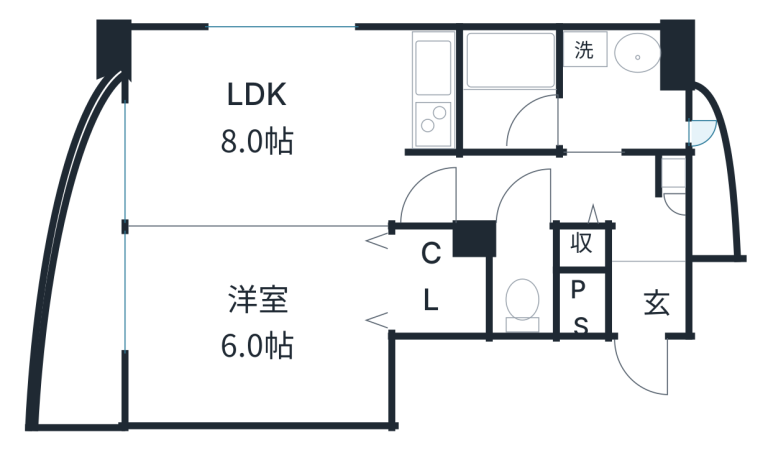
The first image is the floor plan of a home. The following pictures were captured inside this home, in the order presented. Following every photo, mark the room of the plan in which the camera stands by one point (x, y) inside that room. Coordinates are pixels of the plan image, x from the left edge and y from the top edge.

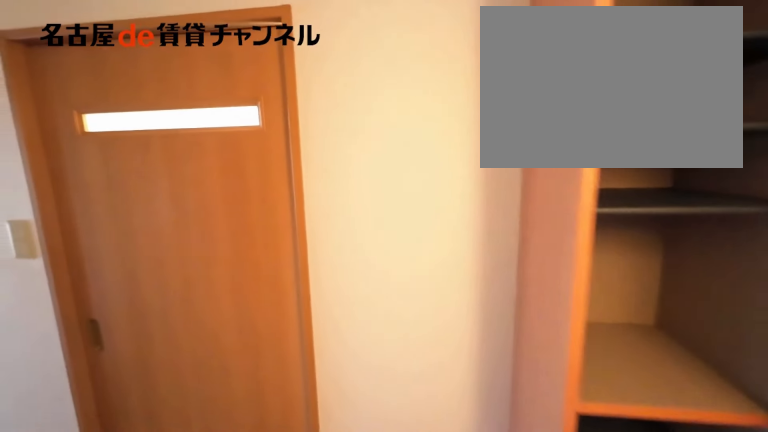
(673, 172)
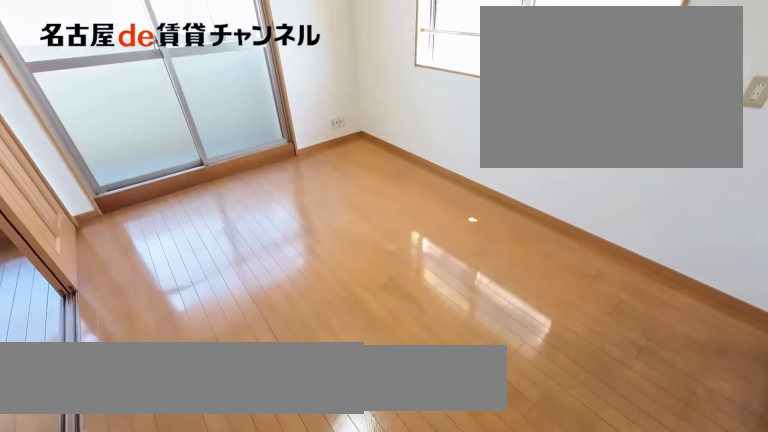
(264, 127)
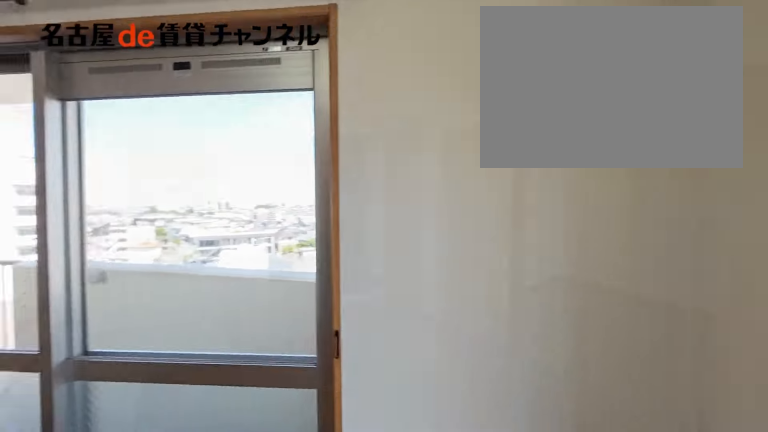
(264, 127)
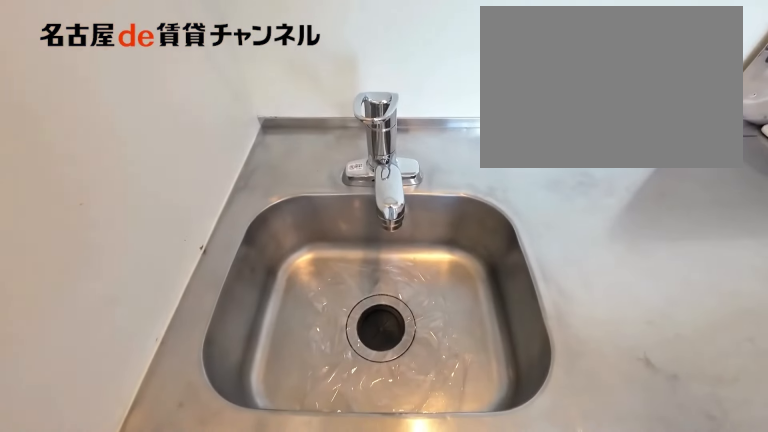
(437, 91)
